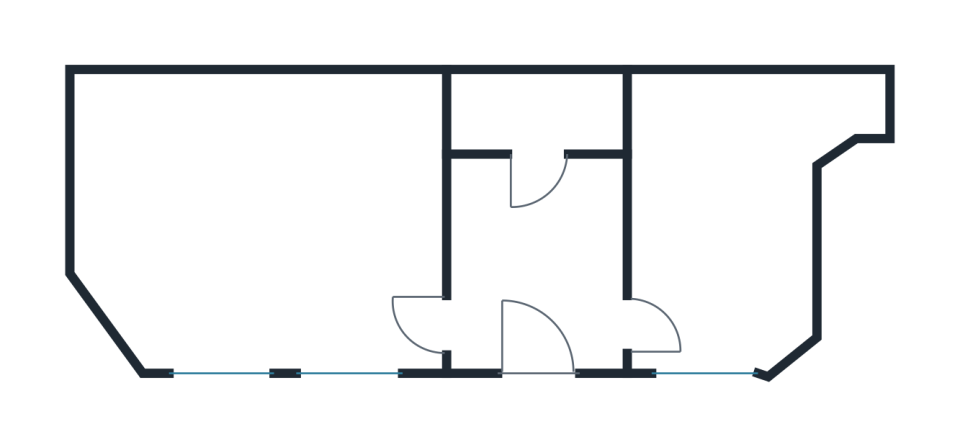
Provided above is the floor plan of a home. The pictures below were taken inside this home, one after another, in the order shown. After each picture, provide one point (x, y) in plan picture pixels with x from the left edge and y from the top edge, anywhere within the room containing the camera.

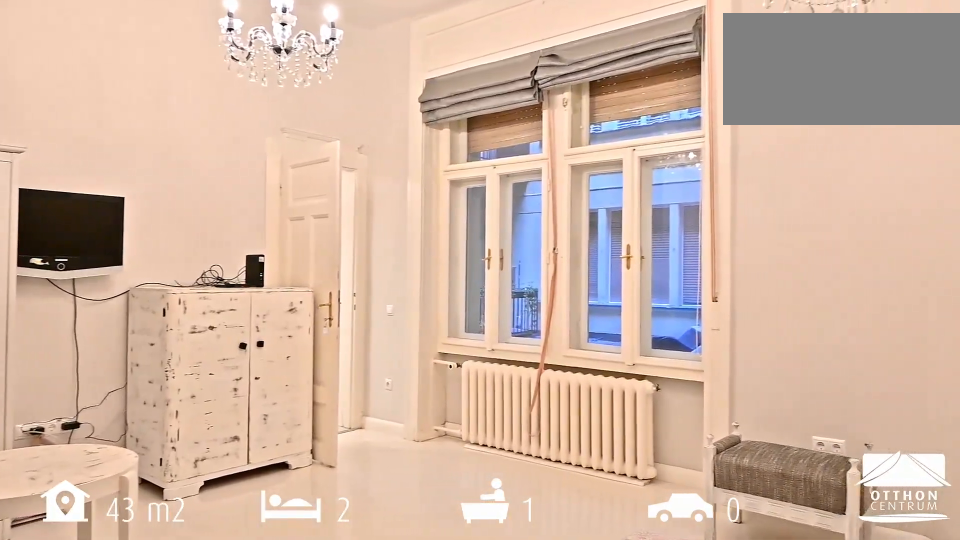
(270, 218)
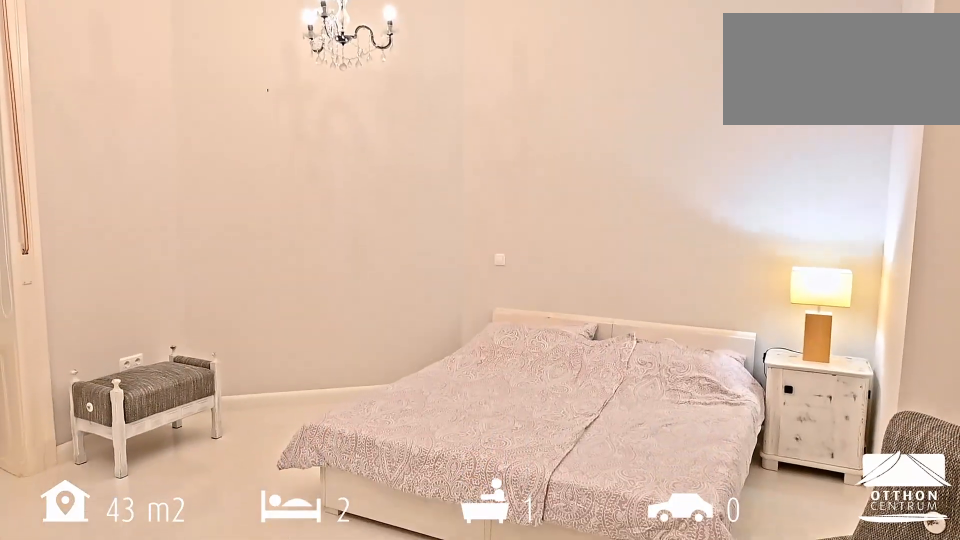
(270, 219)
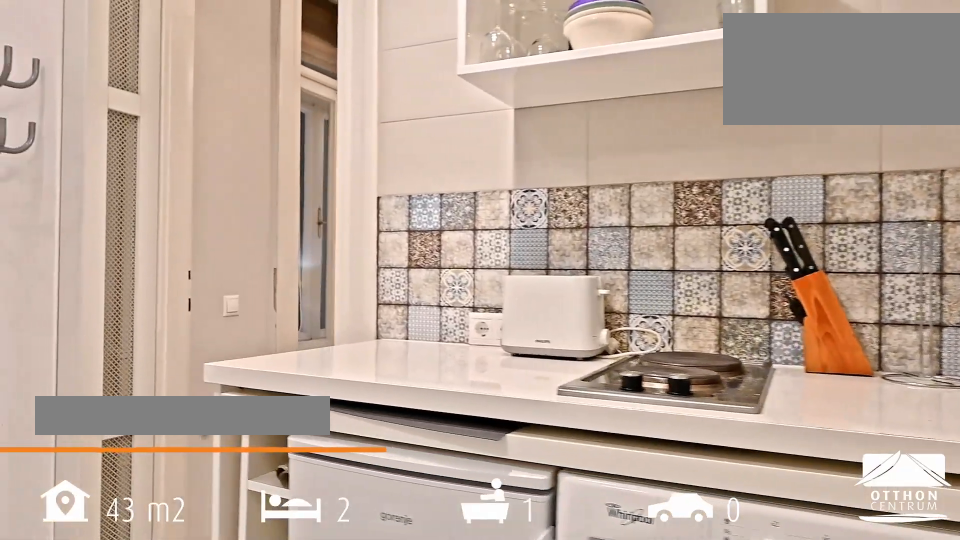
(532, 265)
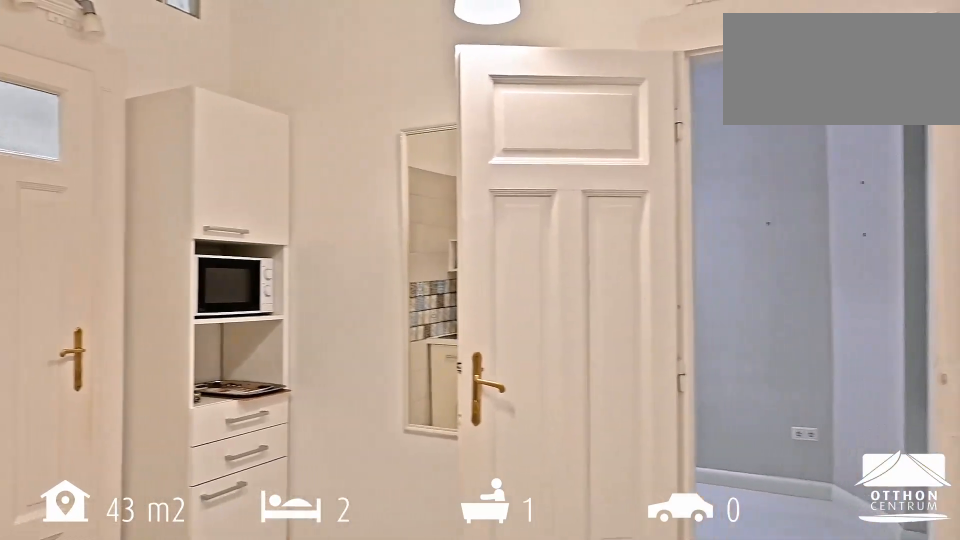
(533, 265)
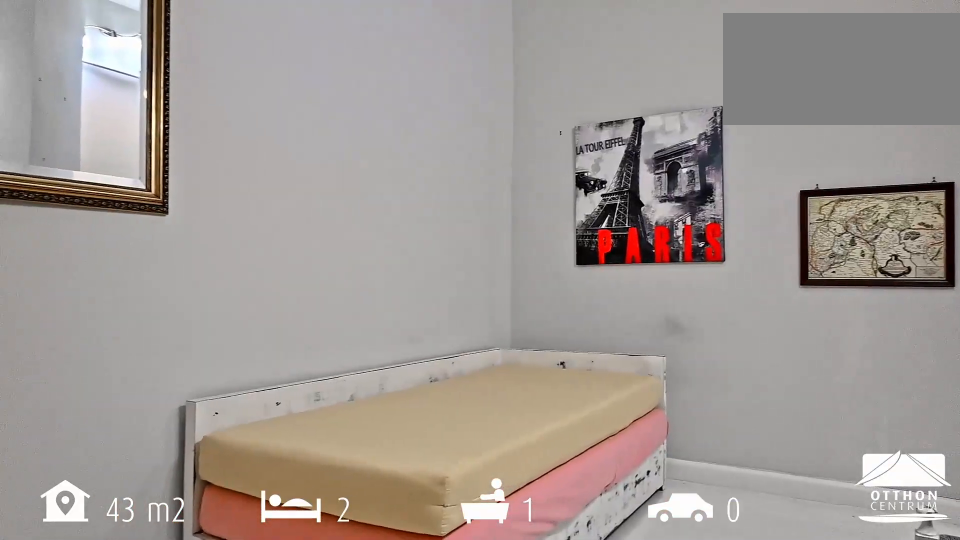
(725, 236)
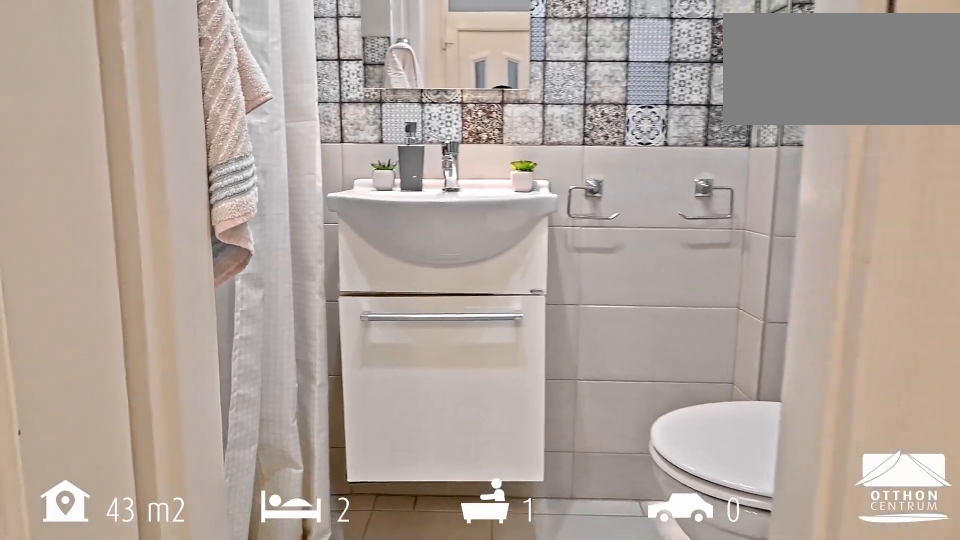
(532, 113)
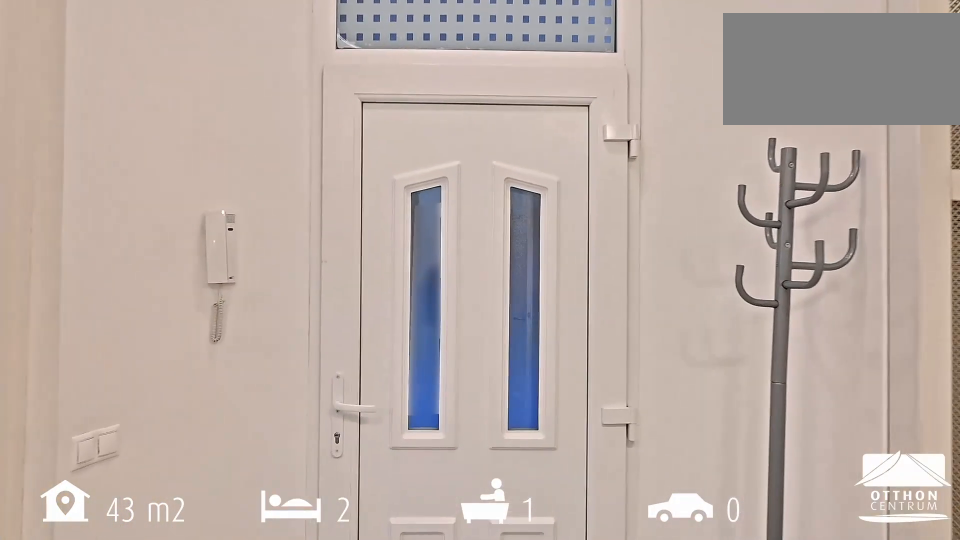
(533, 265)
